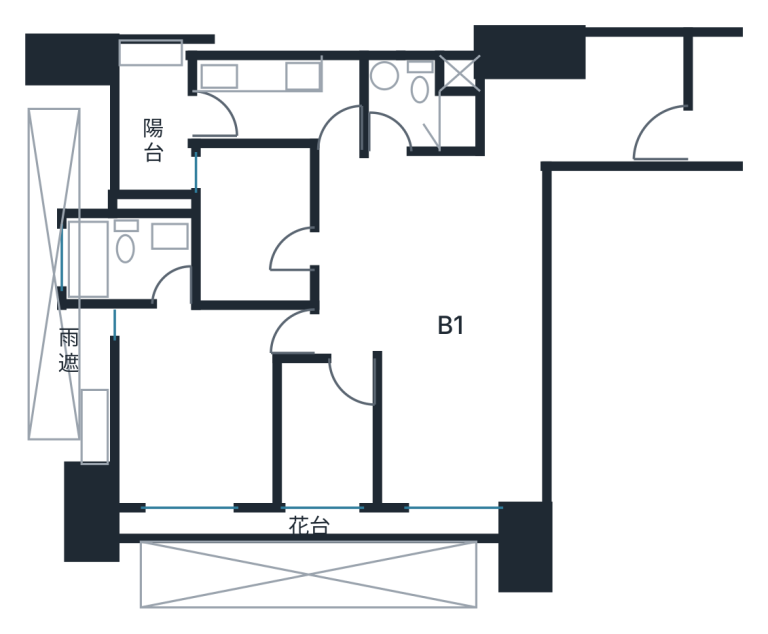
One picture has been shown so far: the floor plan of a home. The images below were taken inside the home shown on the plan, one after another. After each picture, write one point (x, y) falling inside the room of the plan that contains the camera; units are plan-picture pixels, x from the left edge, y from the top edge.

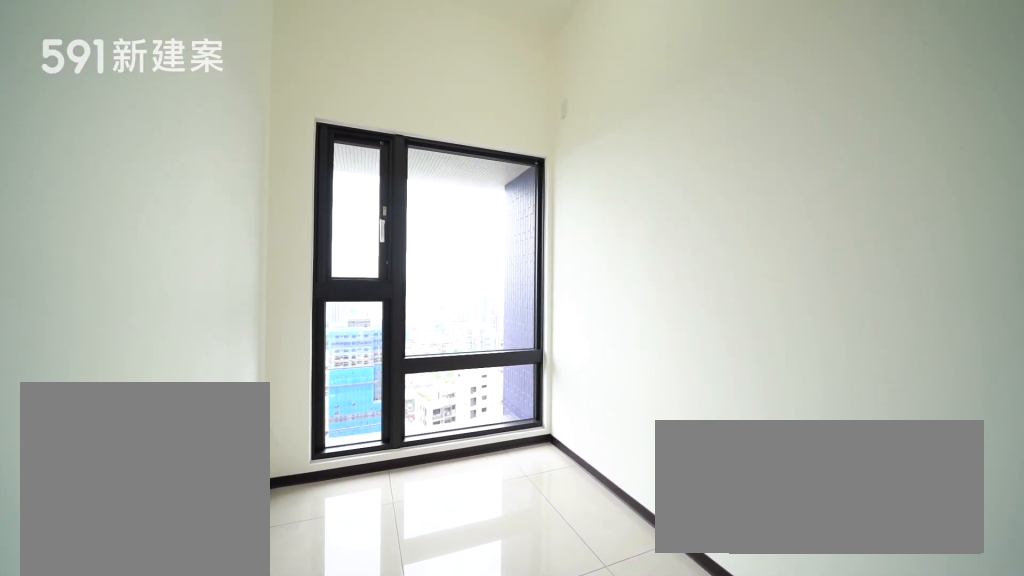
(325, 434)
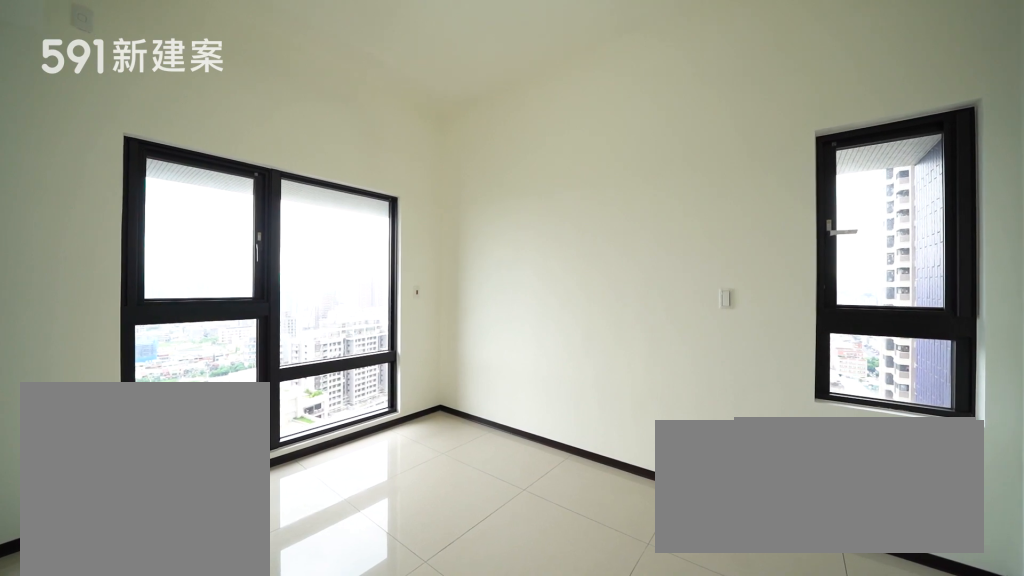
(200, 403)
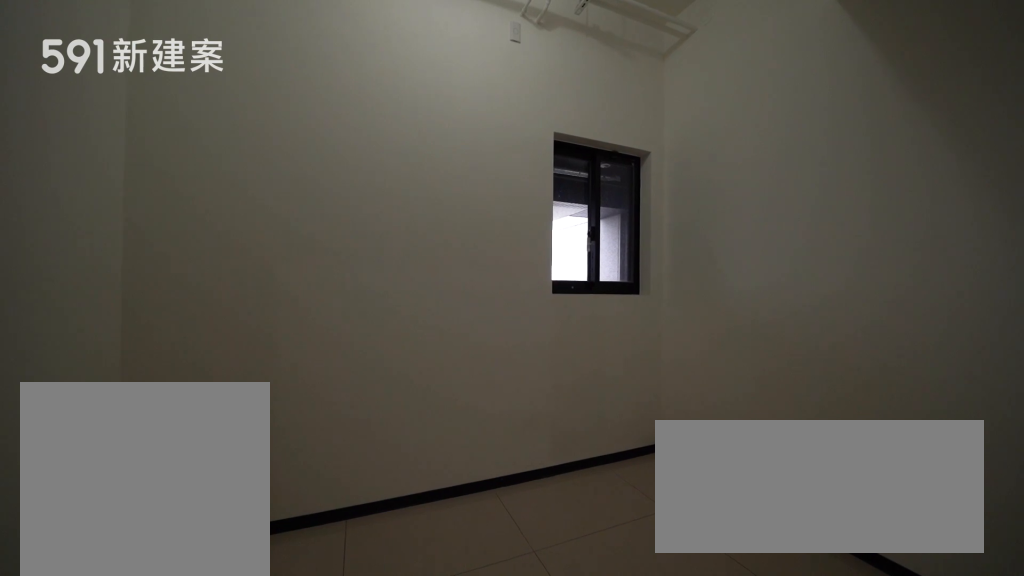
(254, 222)
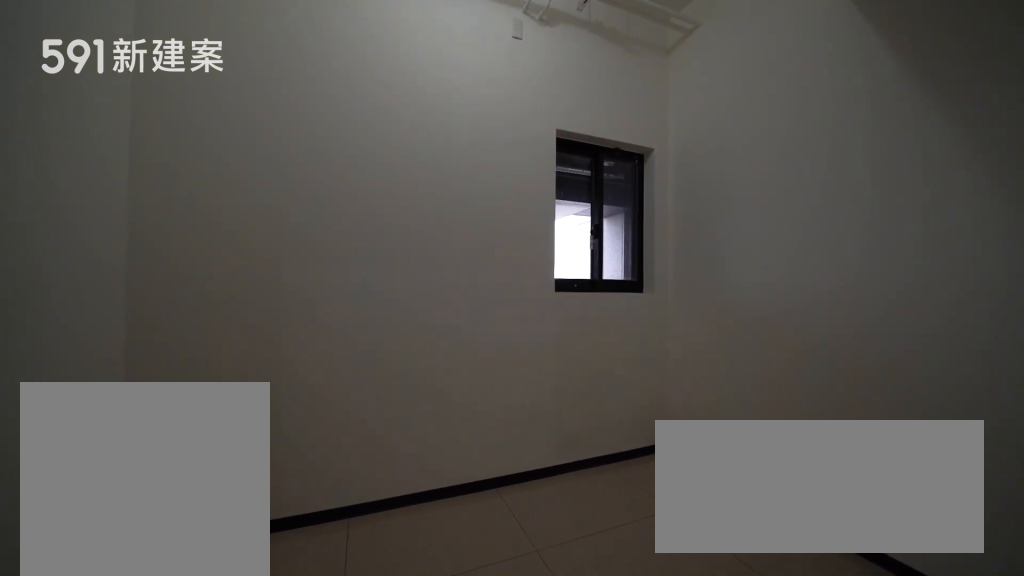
(254, 222)
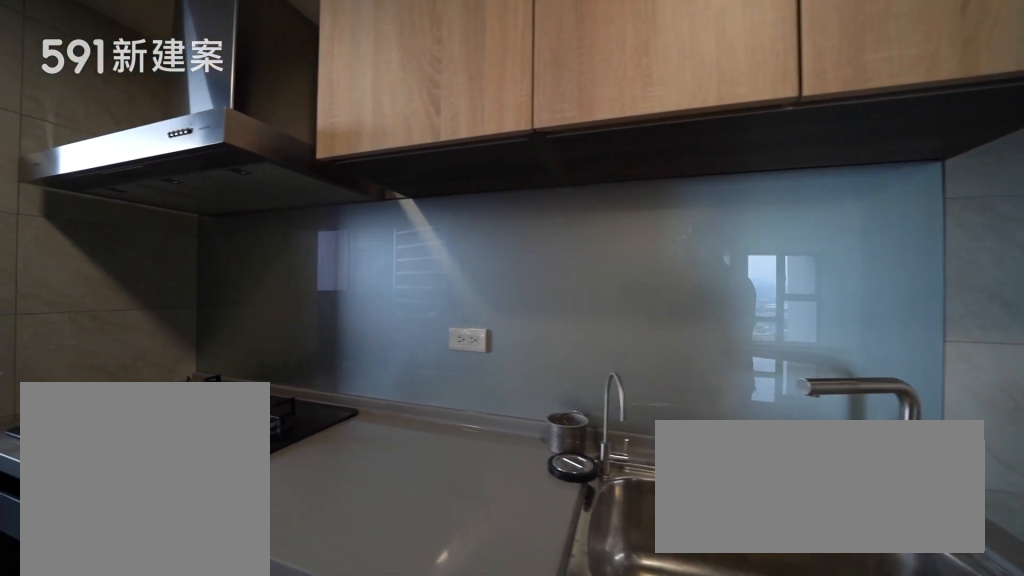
(279, 99)
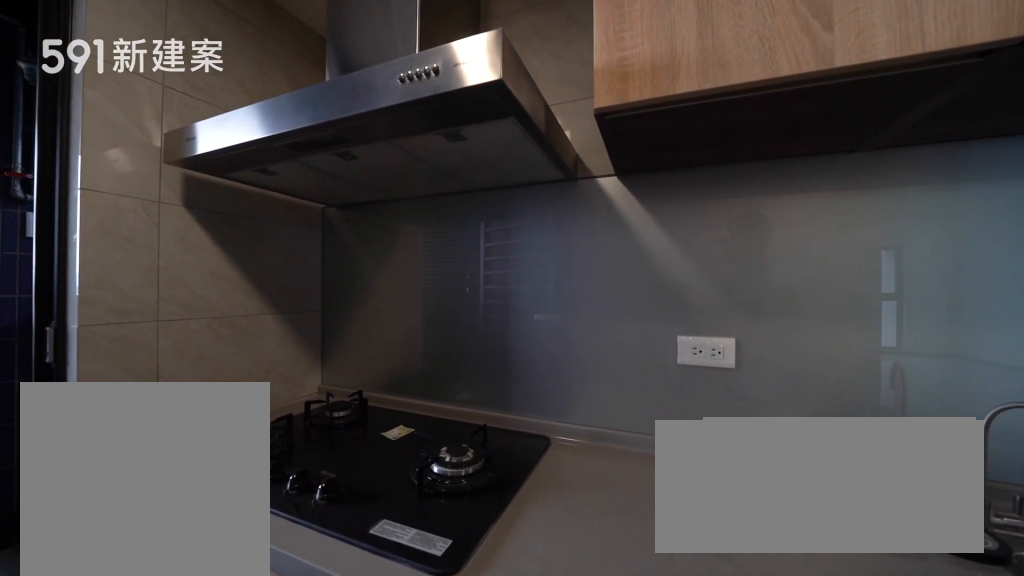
(279, 99)
